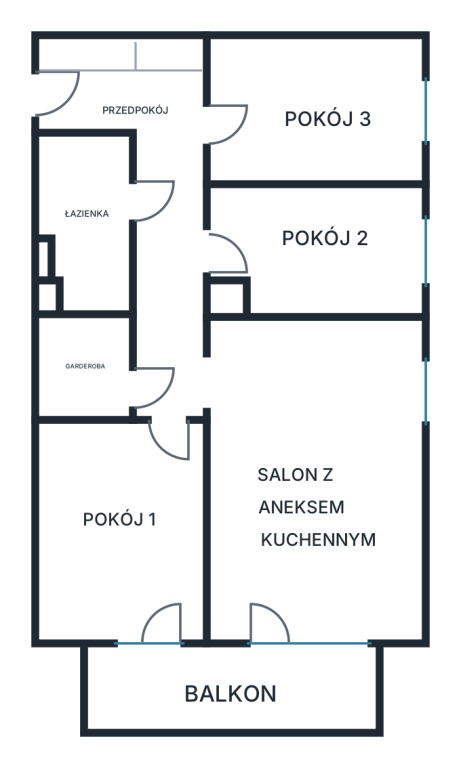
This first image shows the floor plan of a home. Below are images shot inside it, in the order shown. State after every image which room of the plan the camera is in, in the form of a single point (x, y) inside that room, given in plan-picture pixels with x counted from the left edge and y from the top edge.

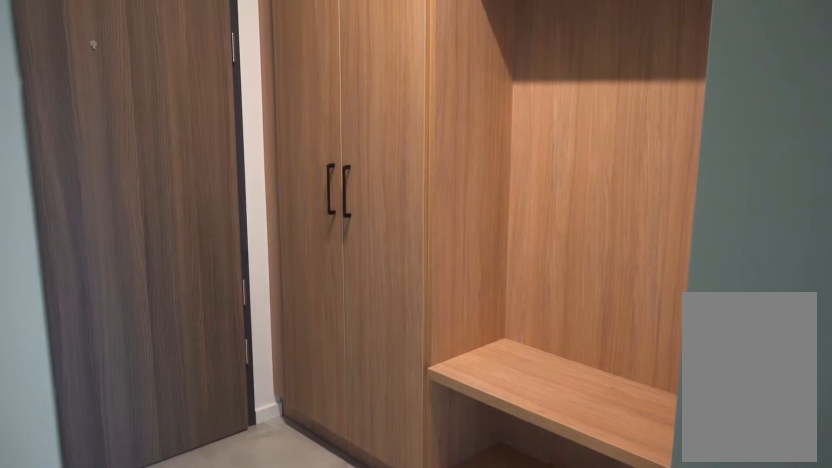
(152, 187)
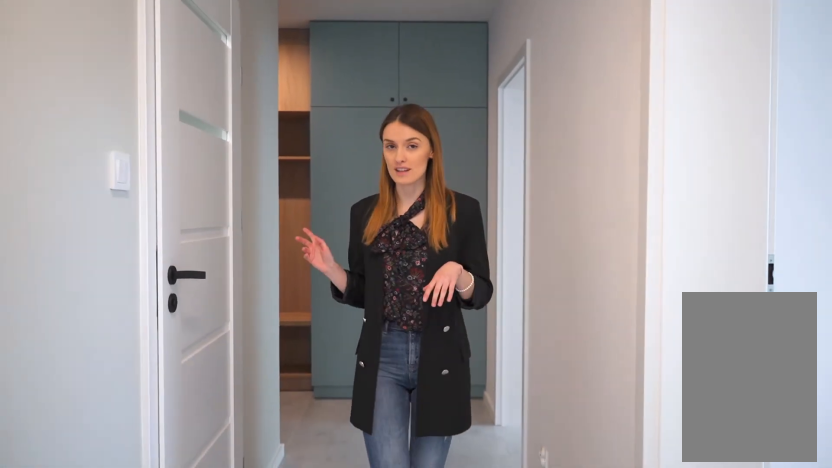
(152, 188)
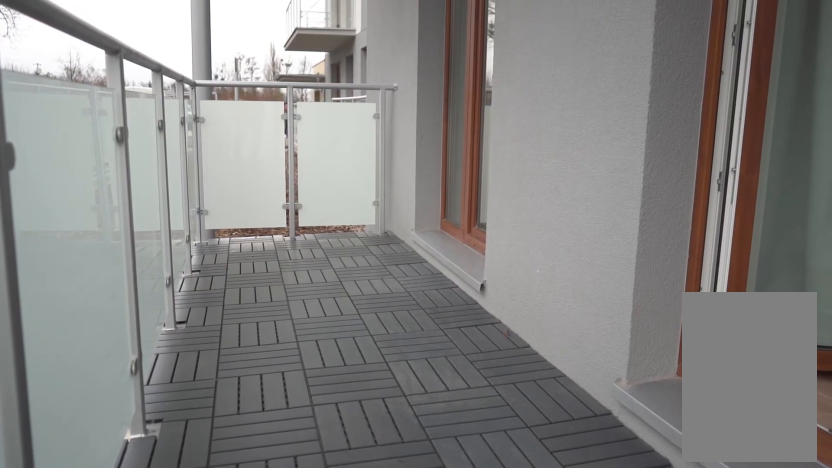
(232, 687)
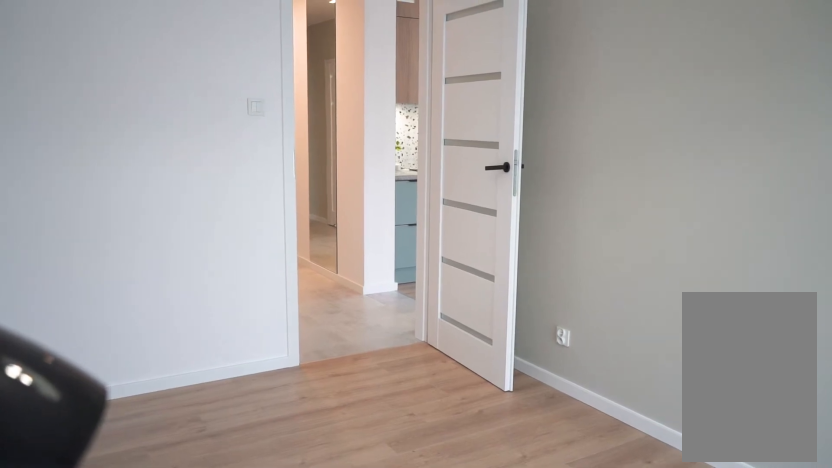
(118, 531)
